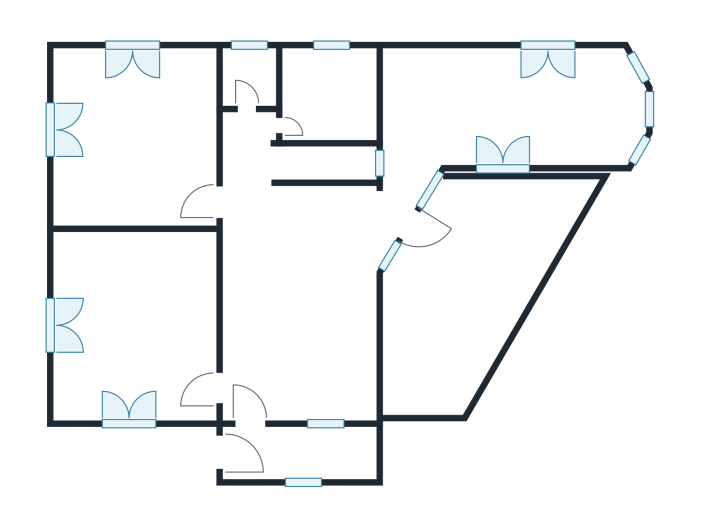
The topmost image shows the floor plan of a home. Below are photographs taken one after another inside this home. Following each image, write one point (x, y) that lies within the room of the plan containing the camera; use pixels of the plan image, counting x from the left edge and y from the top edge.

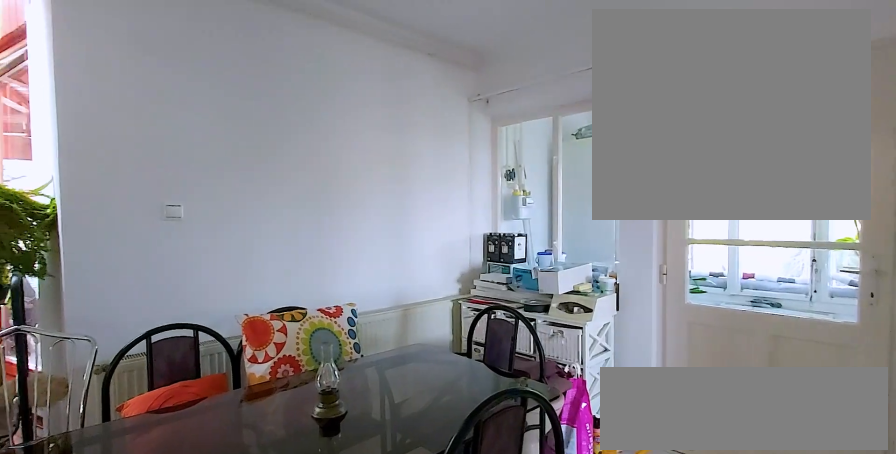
(300, 312)
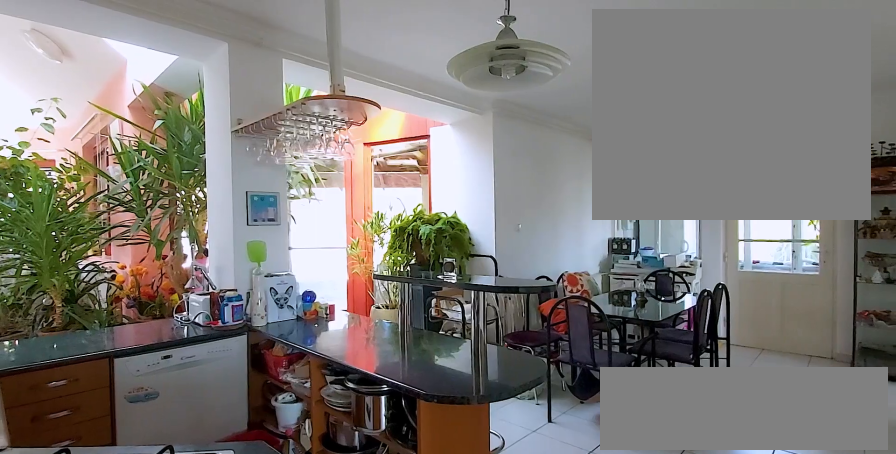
(300, 313)
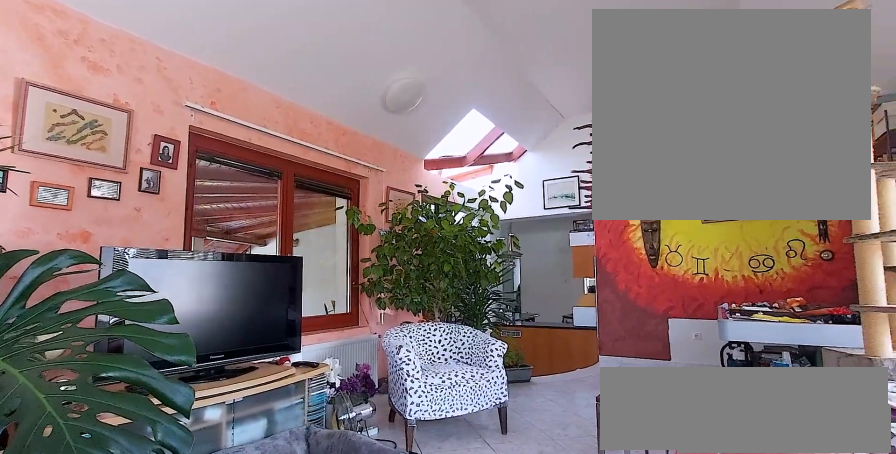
(520, 108)
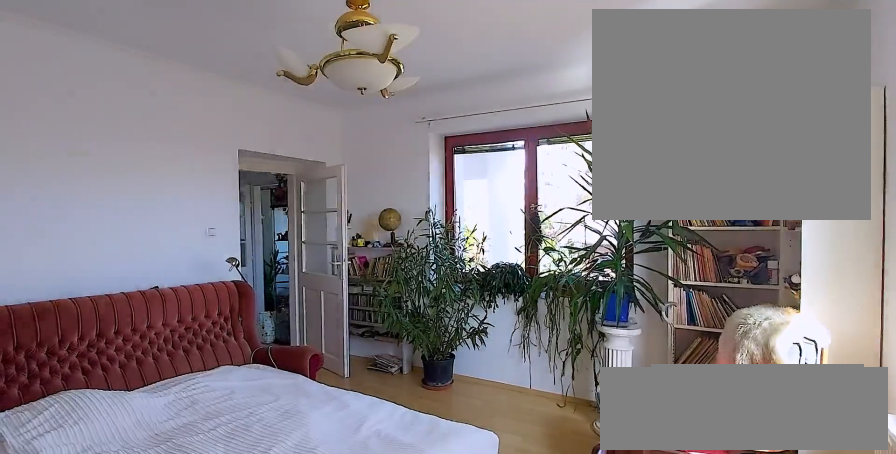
(138, 332)
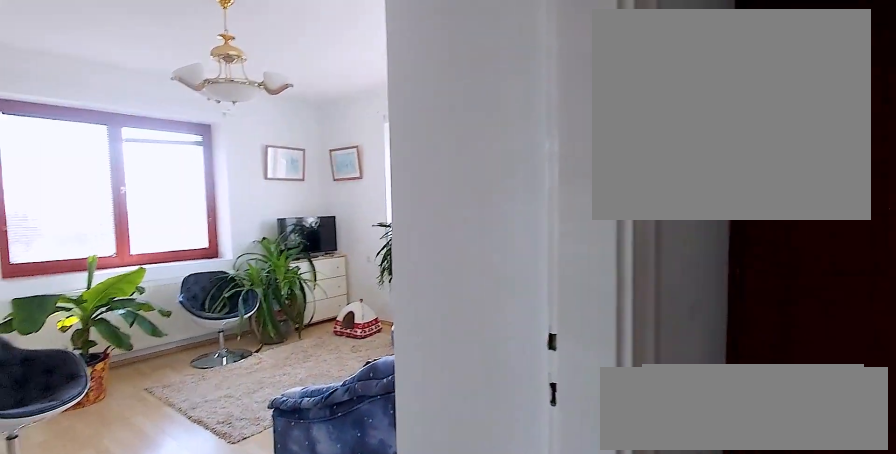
(138, 144)
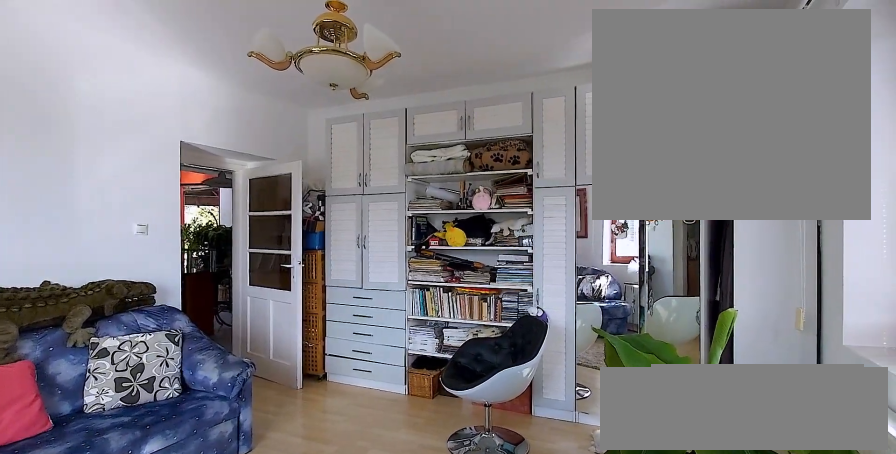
(138, 144)
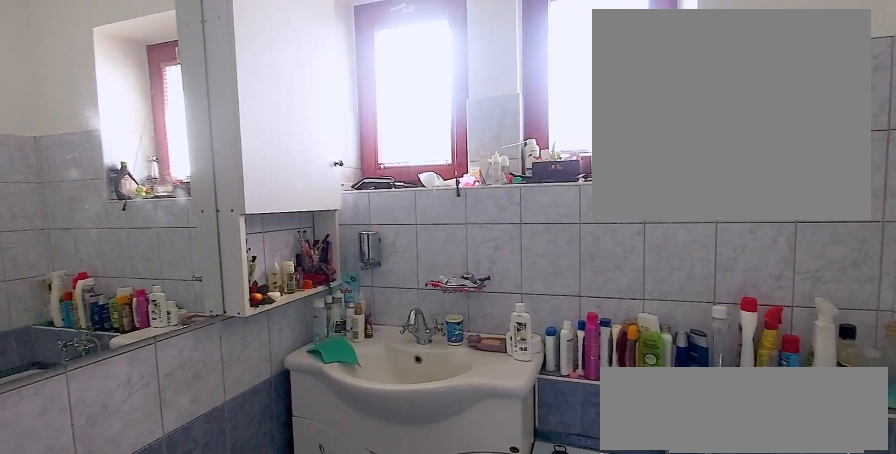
(331, 99)
